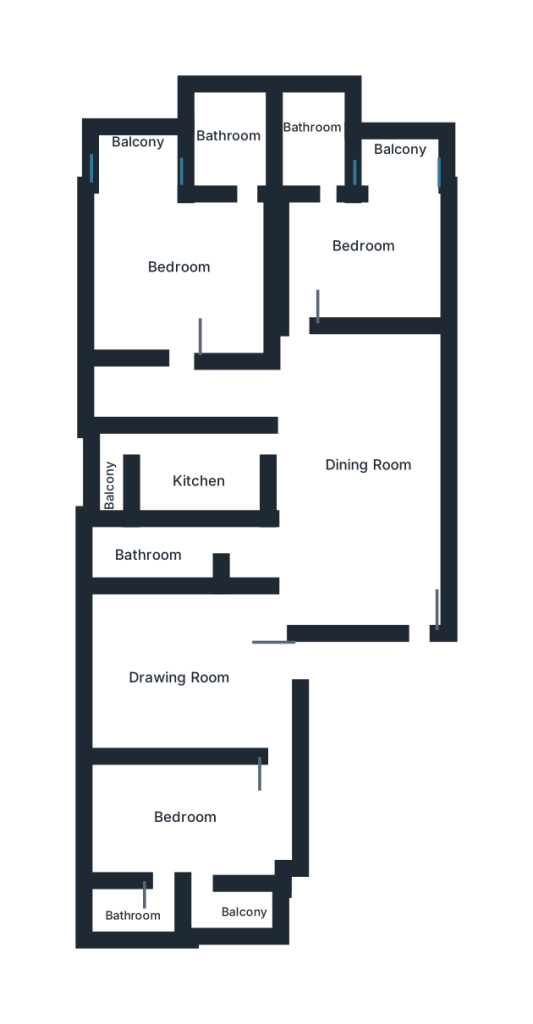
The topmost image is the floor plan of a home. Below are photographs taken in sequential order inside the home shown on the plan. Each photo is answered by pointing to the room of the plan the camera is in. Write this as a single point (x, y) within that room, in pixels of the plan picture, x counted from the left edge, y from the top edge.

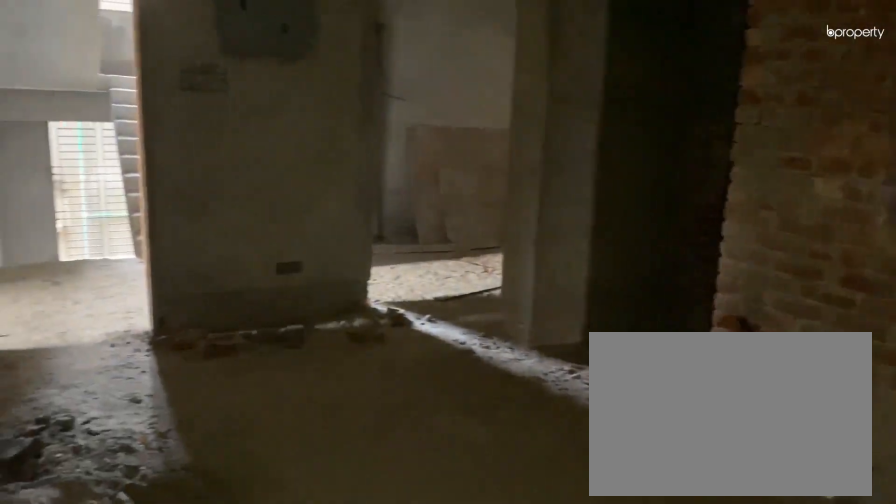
(367, 464)
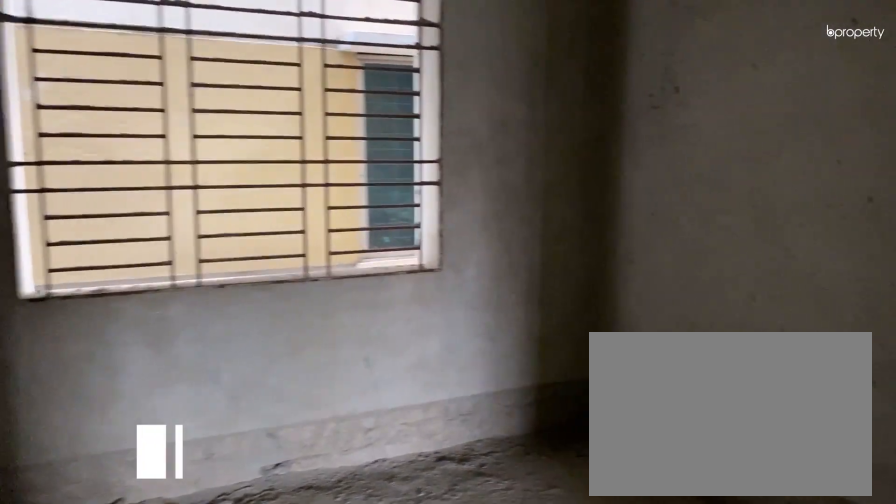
(172, 671)
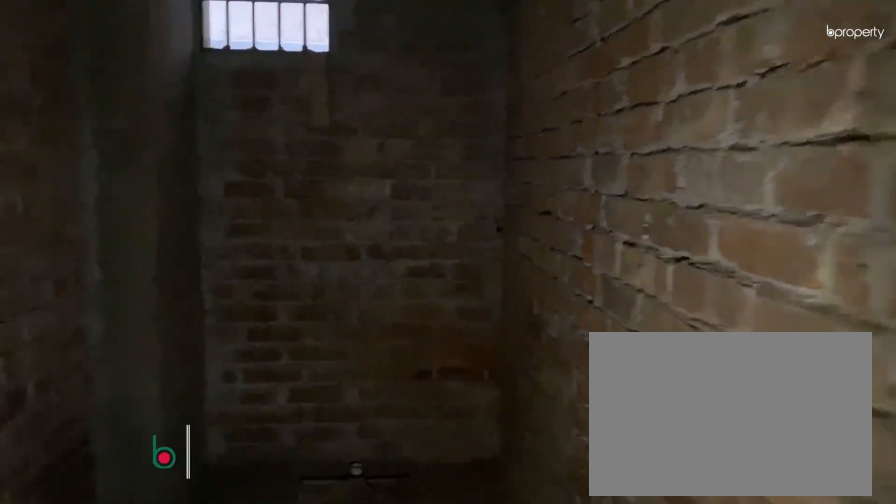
(152, 551)
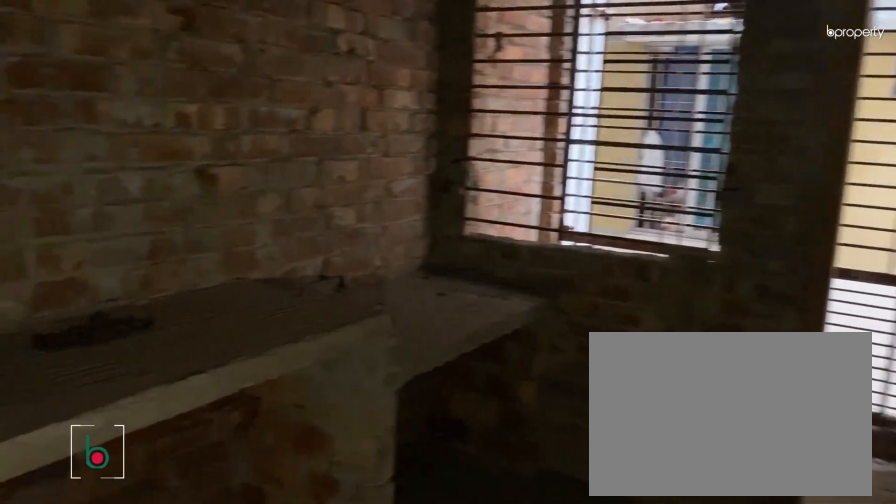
(206, 477)
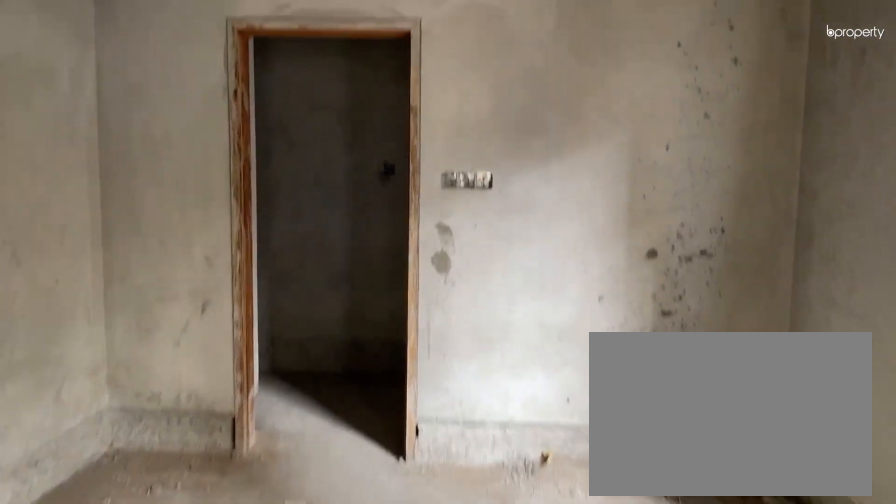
(172, 275)
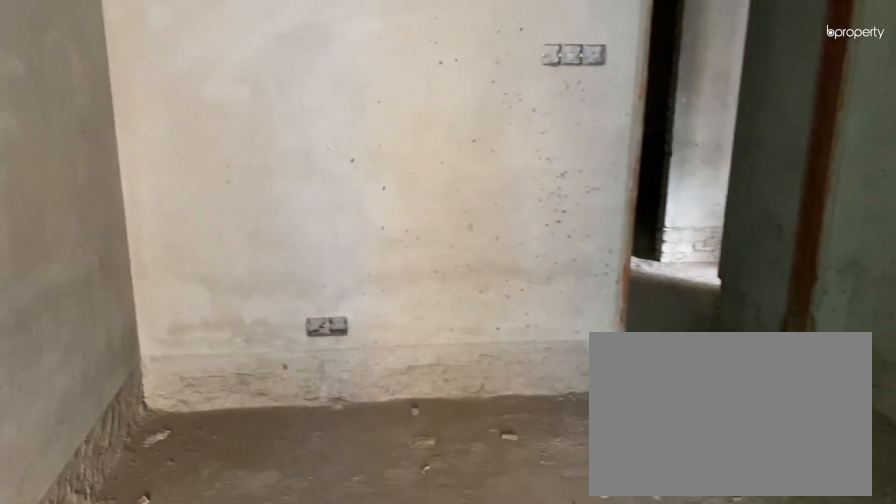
(373, 250)
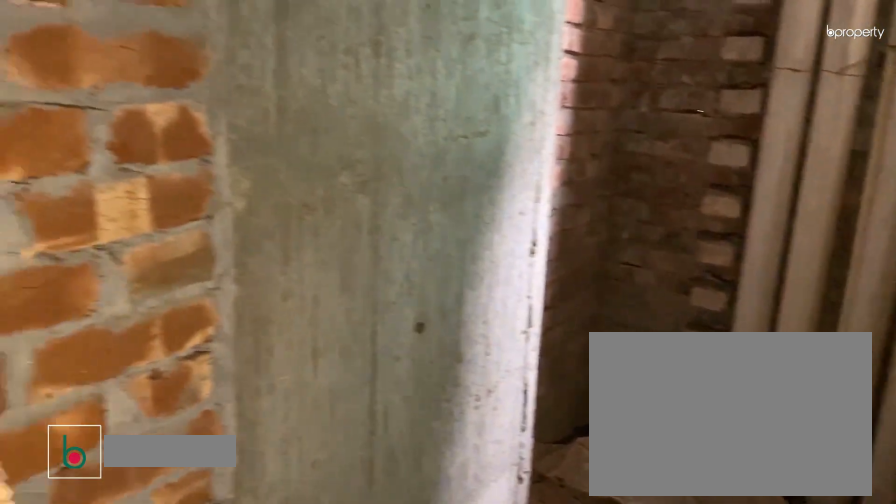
(312, 138)
